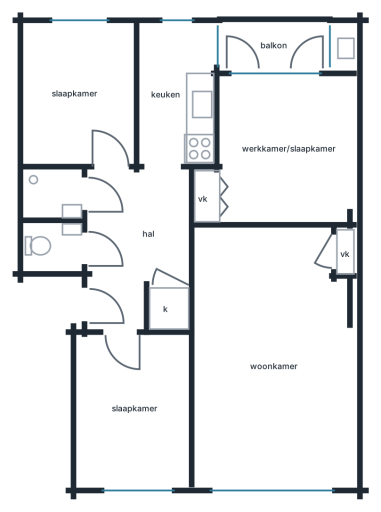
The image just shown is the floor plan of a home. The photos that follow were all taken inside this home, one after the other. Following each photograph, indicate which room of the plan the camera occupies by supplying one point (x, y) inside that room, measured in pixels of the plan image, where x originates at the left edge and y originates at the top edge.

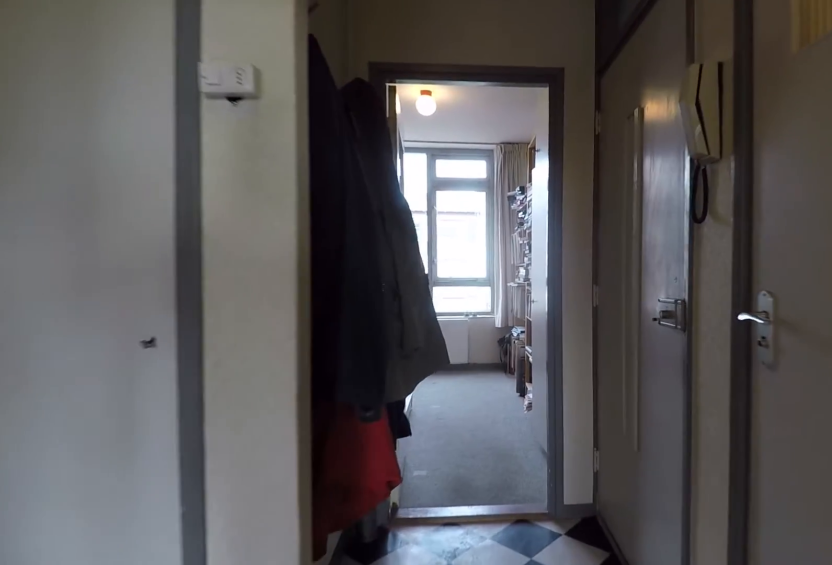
(134, 240)
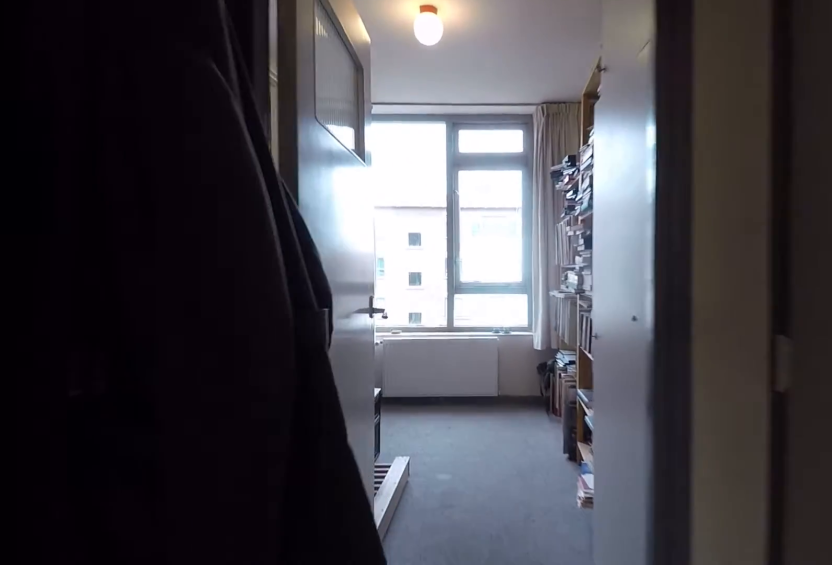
(134, 240)
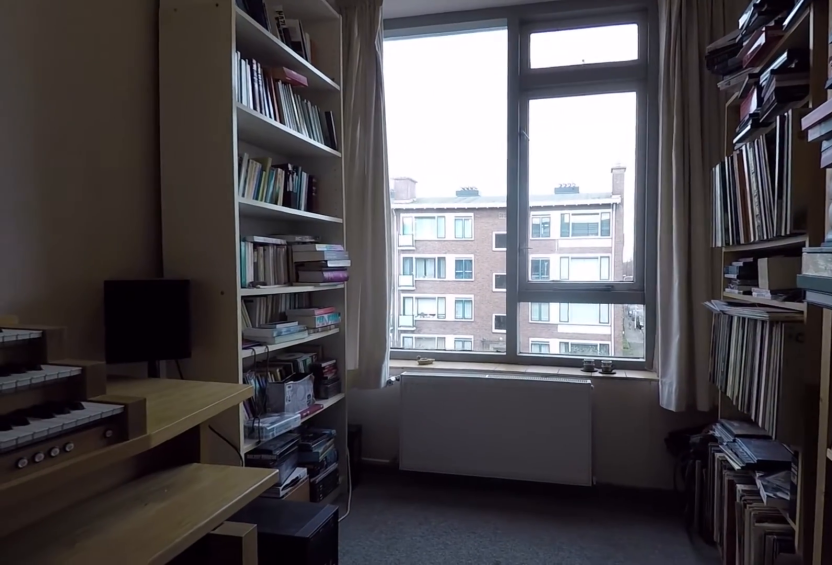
(133, 411)
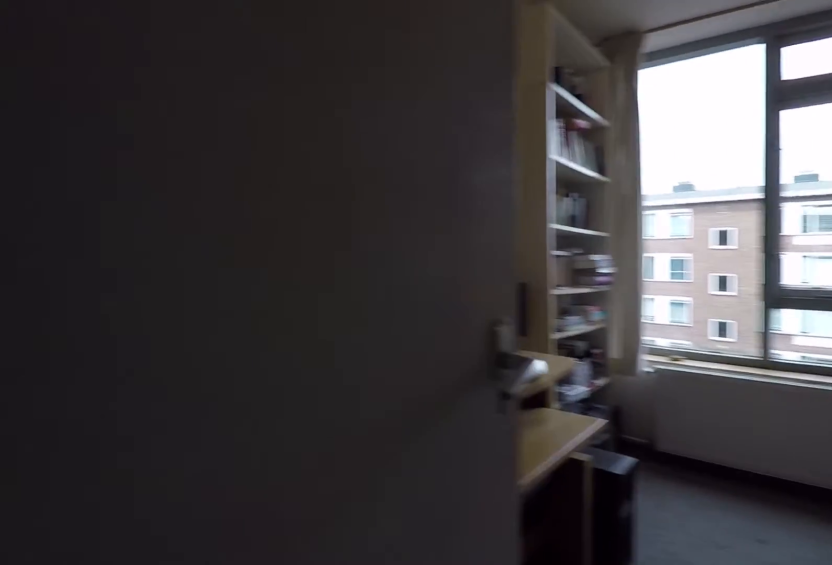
(133, 411)
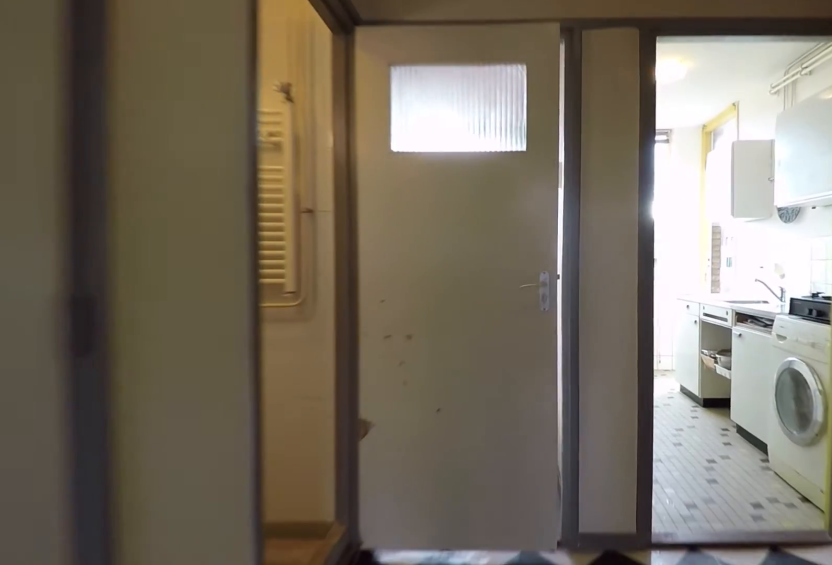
(133, 240)
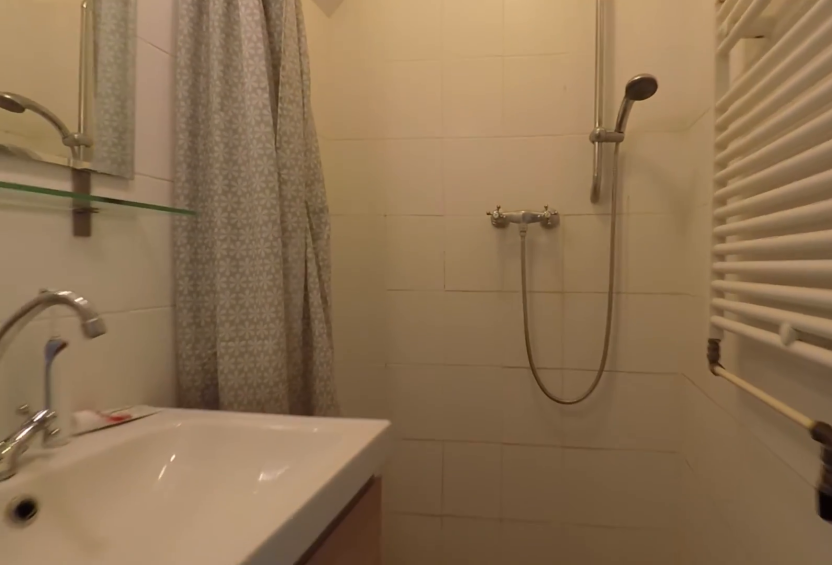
(56, 192)
